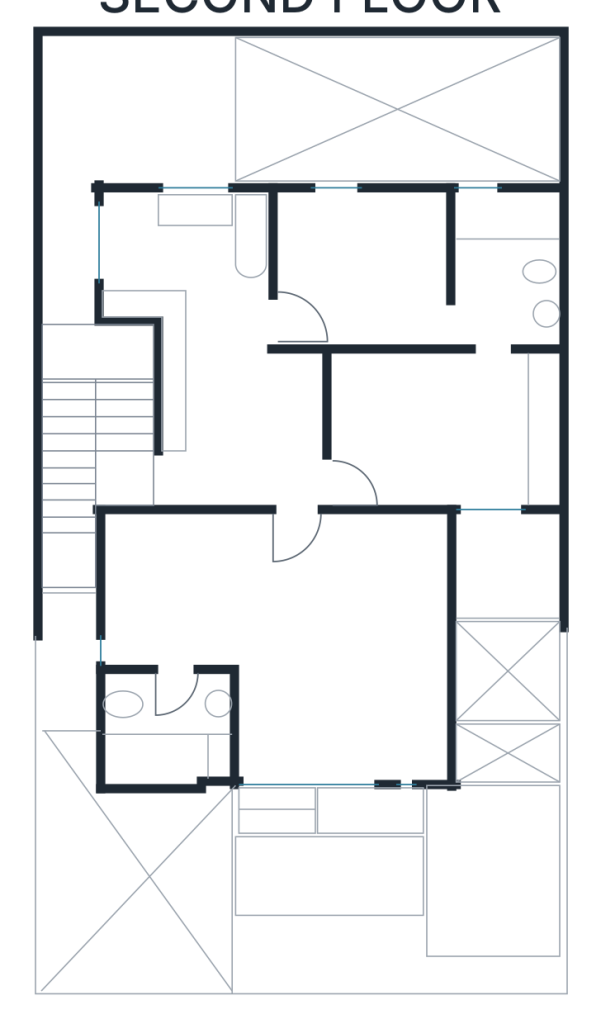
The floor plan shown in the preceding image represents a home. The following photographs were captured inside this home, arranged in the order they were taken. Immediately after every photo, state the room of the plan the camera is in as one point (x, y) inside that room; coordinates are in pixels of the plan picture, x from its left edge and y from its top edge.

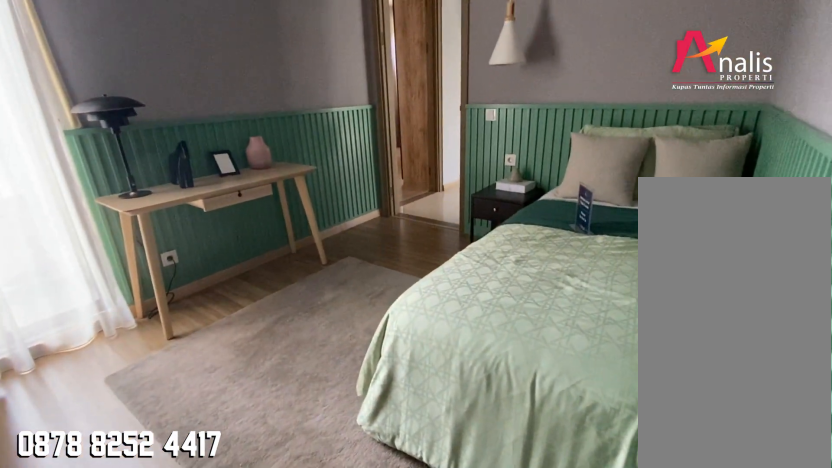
(448, 442)
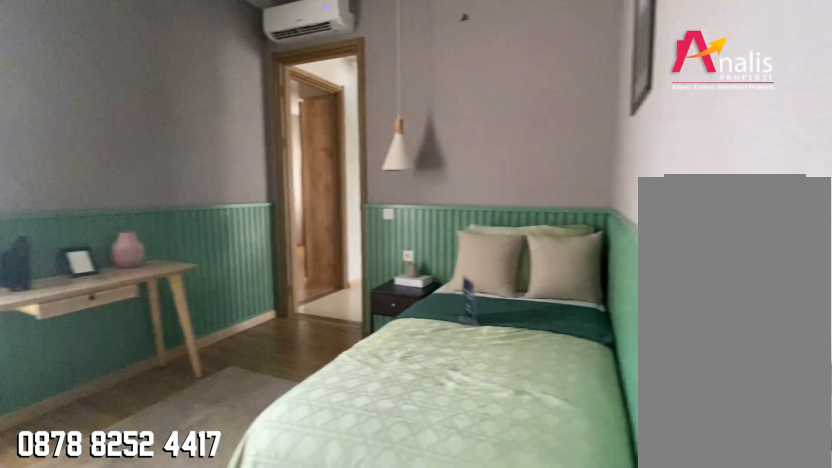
(448, 442)
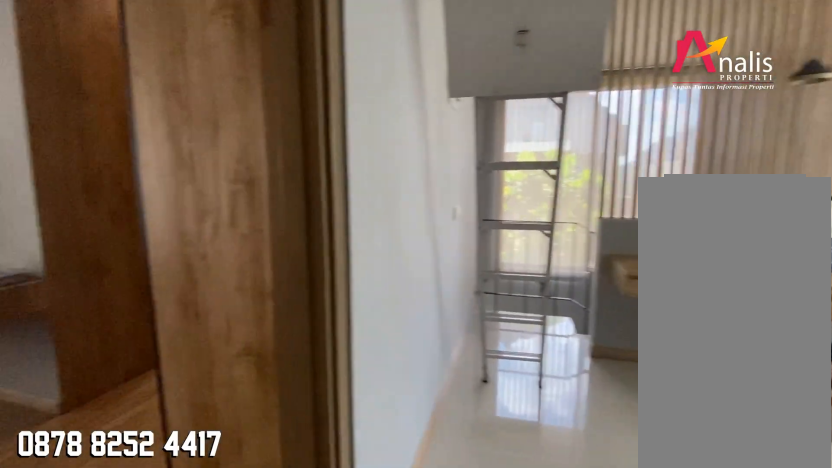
(216, 350)
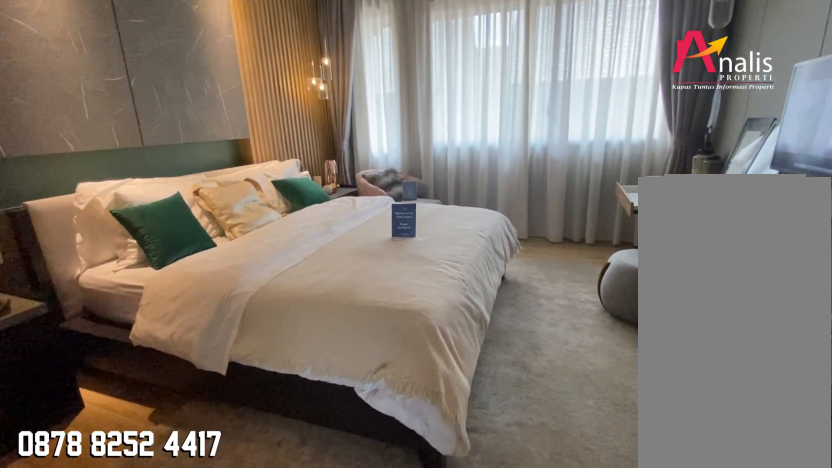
(271, 641)
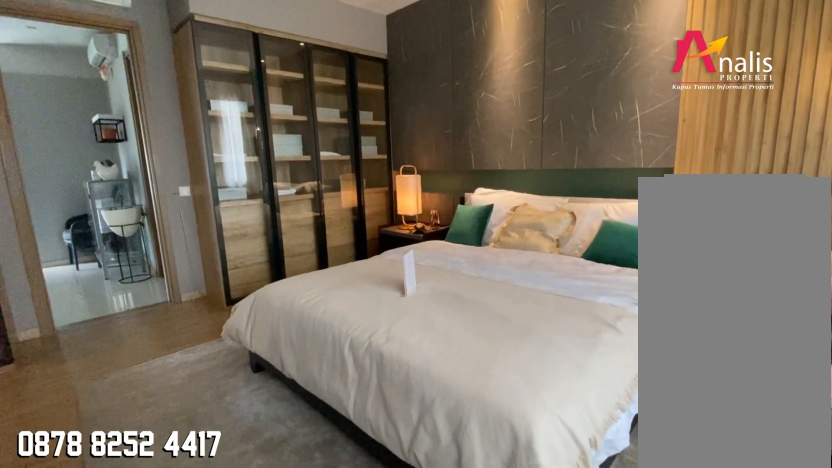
(288, 641)
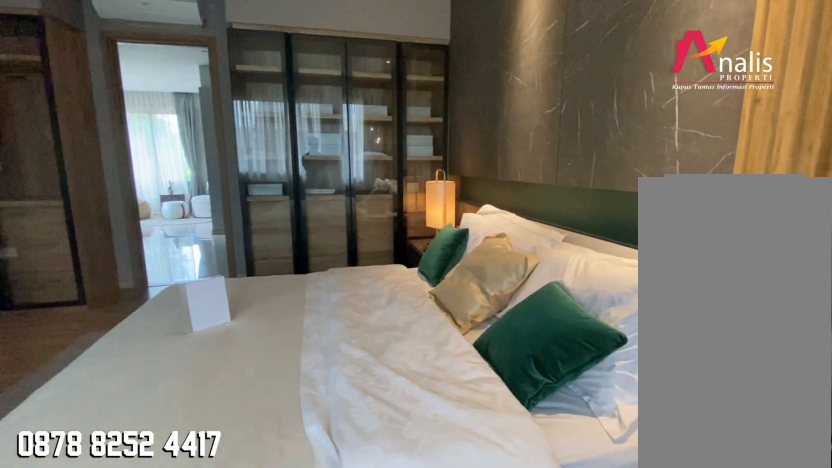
(288, 641)
